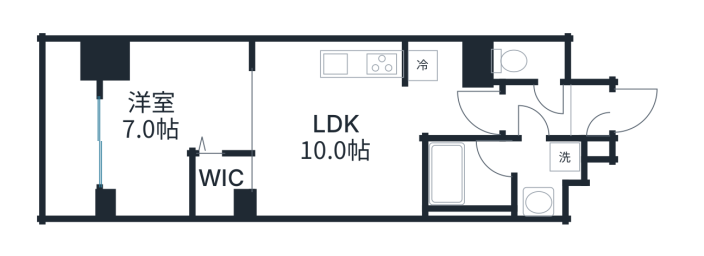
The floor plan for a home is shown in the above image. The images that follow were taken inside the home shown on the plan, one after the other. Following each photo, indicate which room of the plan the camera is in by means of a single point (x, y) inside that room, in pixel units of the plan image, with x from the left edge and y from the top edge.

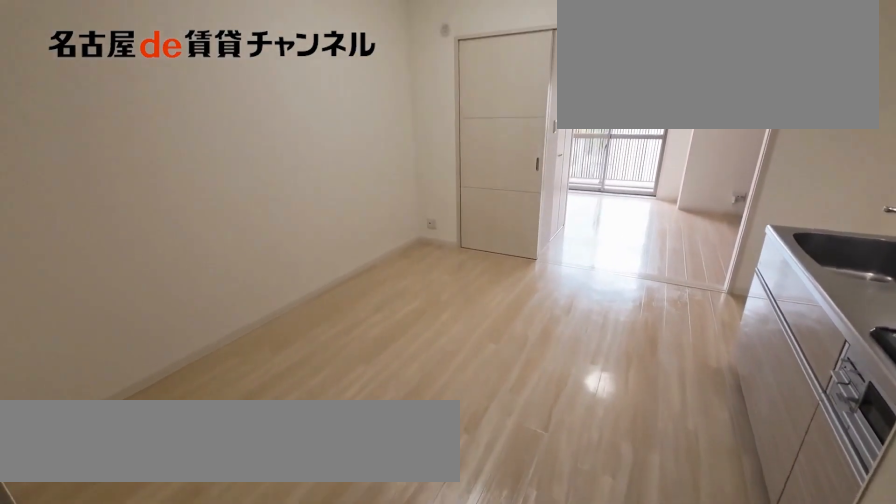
(337, 128)
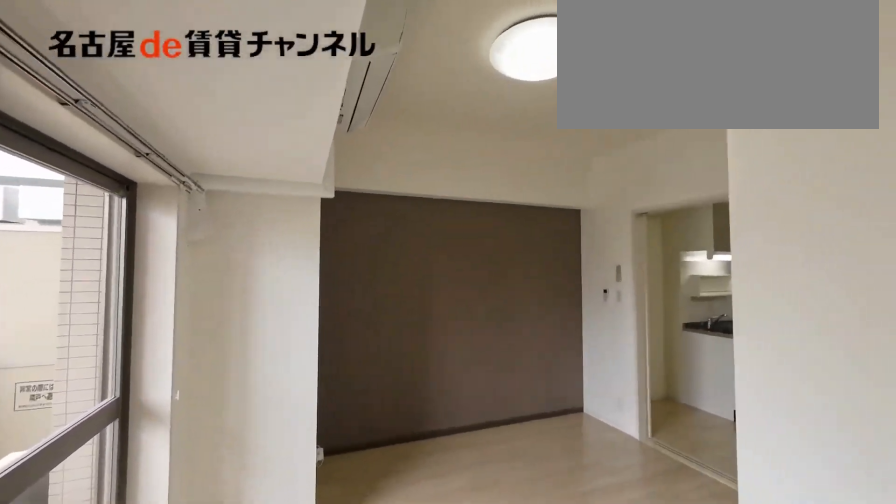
(174, 128)
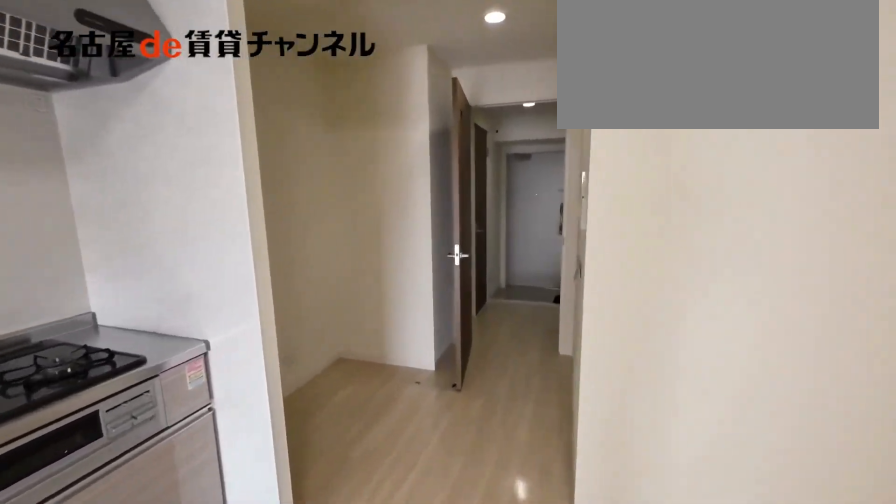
(337, 128)
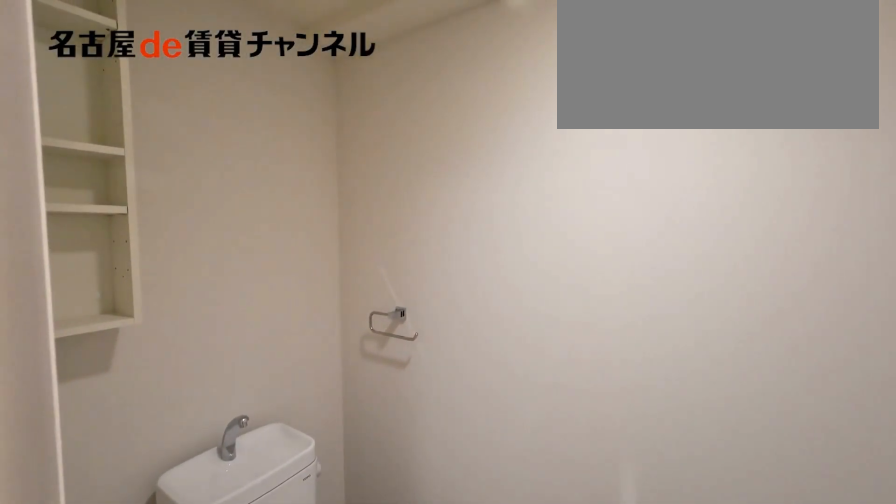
(530, 61)
